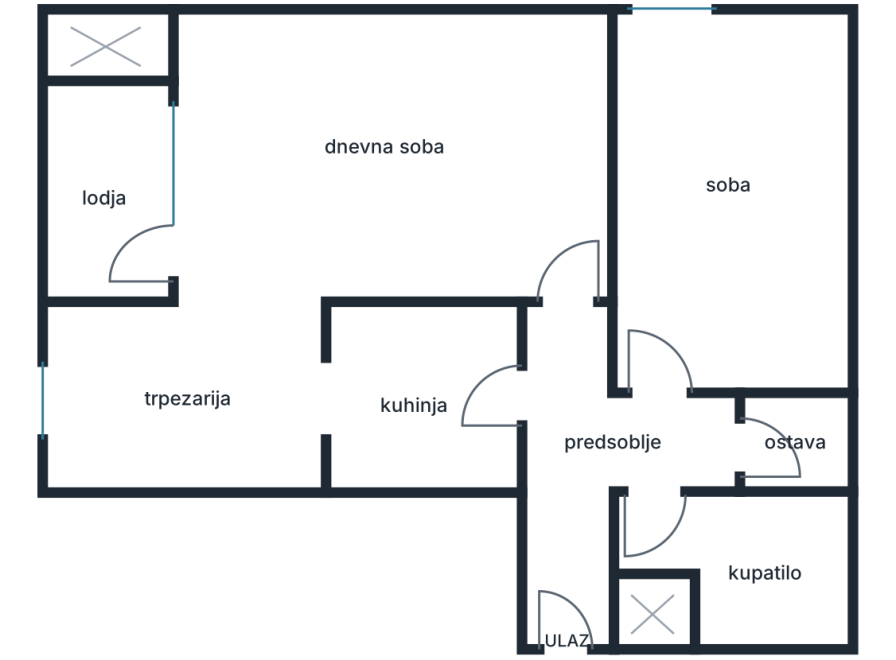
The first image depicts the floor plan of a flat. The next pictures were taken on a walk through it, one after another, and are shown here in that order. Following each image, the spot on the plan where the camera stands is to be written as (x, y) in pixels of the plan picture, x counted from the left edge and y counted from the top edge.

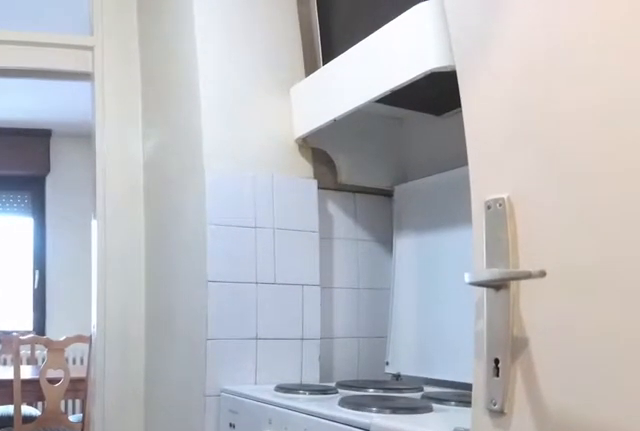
(549, 428)
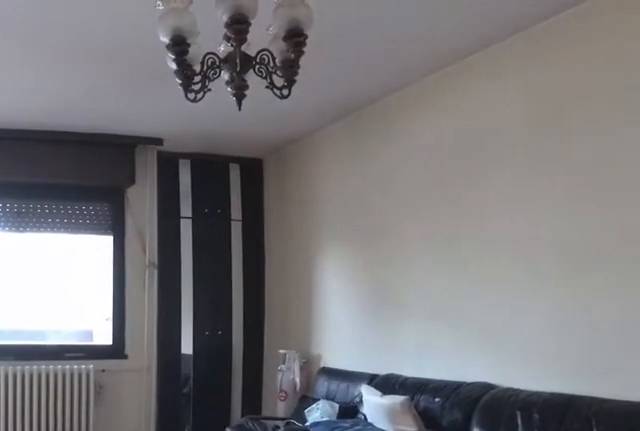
(586, 247)
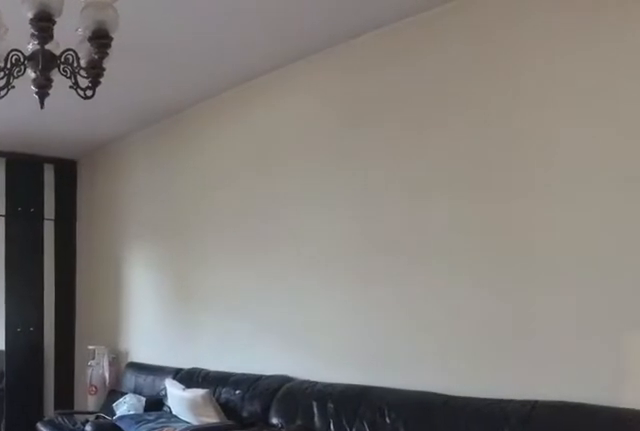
(571, 249)
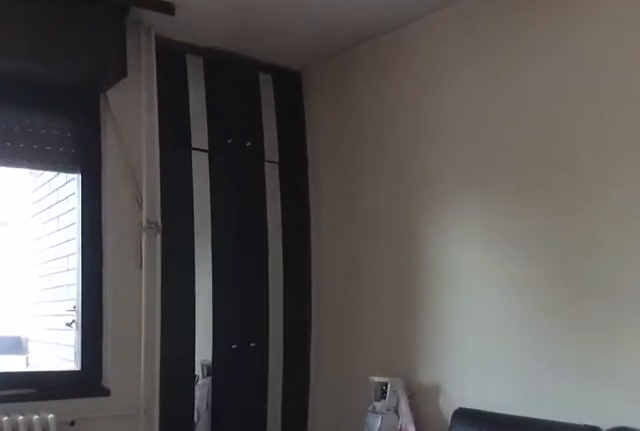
(348, 225)
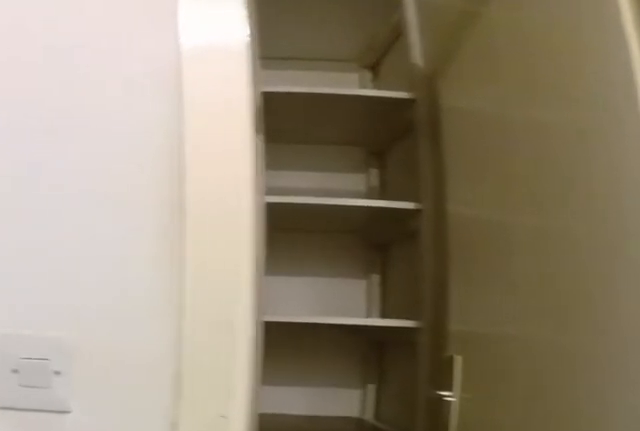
(661, 430)
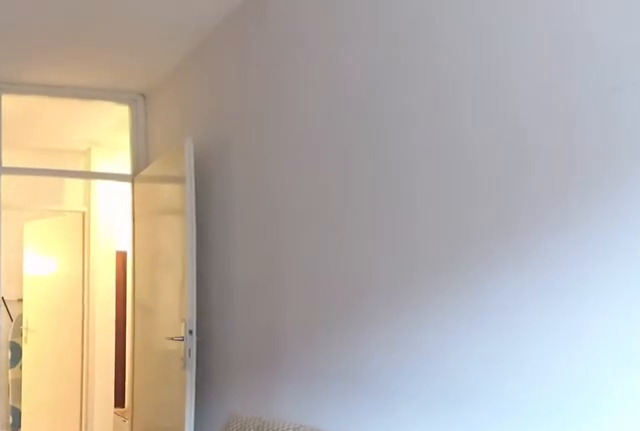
(678, 55)
